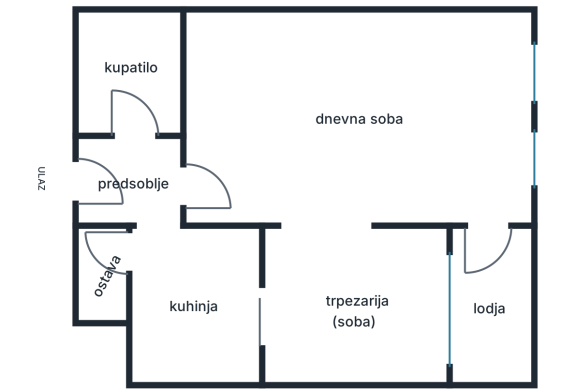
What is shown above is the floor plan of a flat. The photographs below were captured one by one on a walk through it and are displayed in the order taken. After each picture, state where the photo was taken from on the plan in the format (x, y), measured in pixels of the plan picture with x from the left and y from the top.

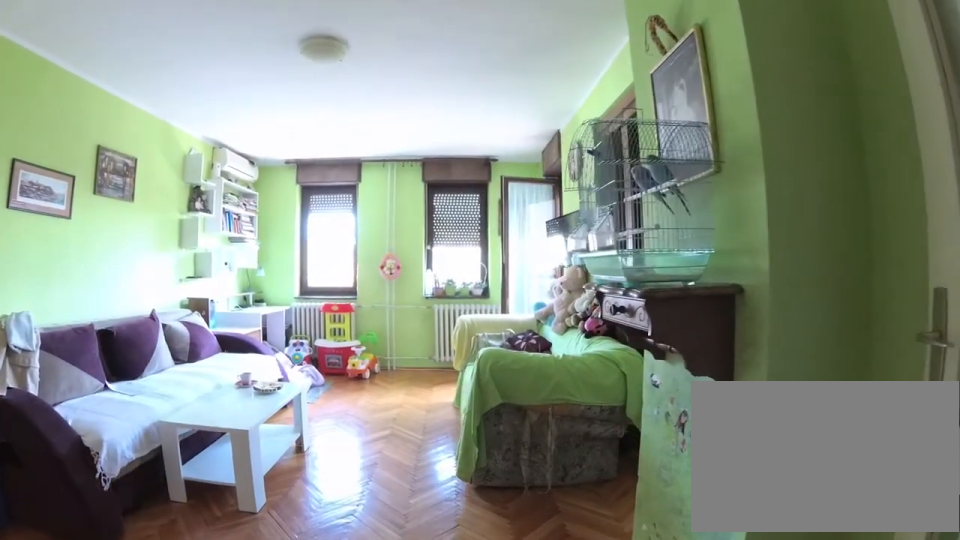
(201, 177)
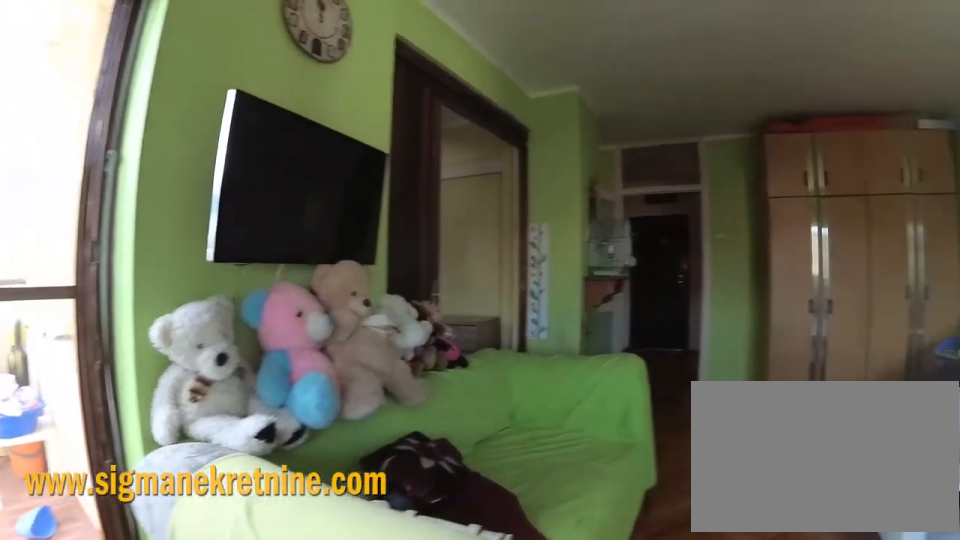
(510, 180)
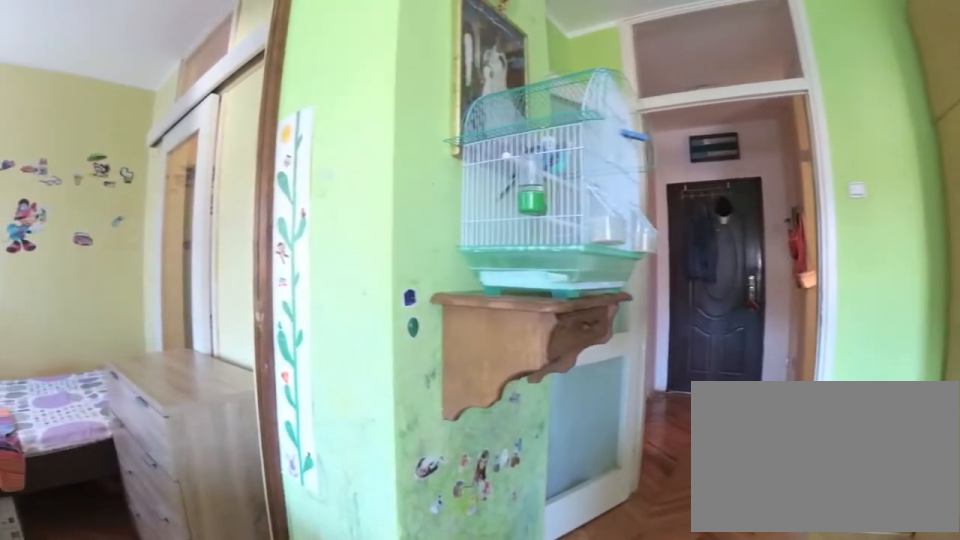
(349, 172)
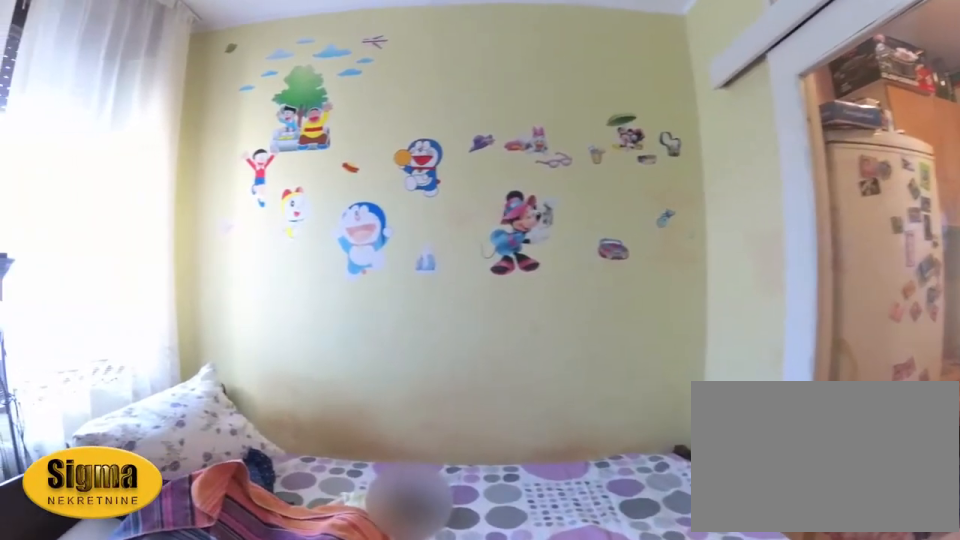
(339, 274)
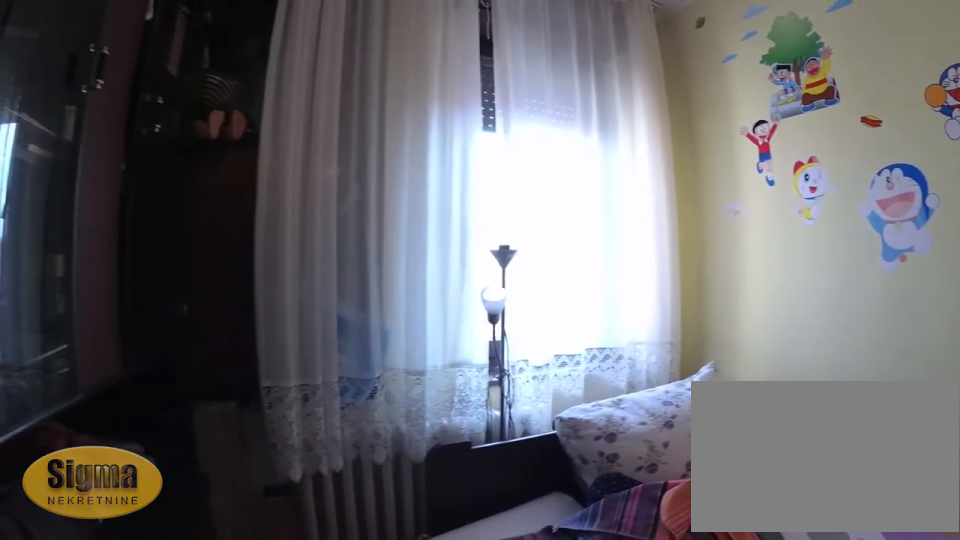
(357, 315)
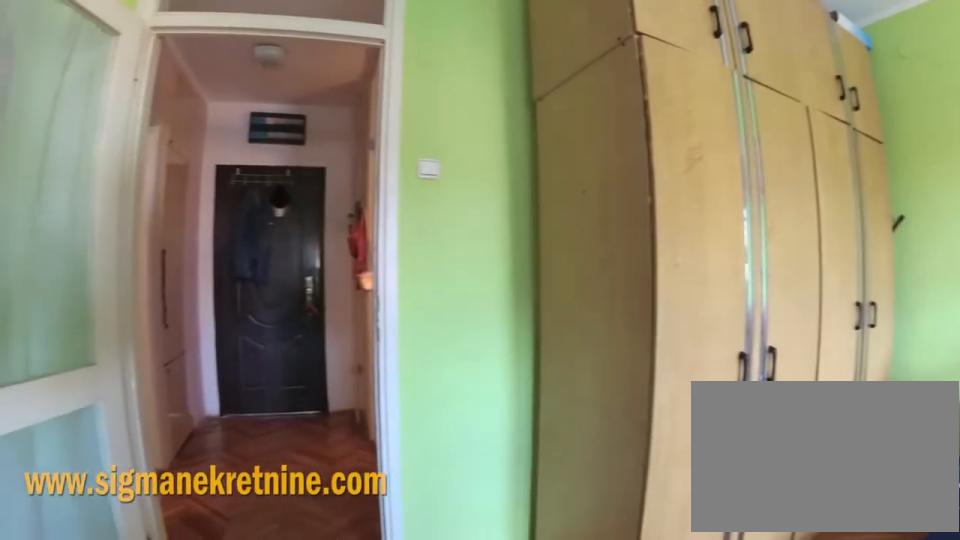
(344, 190)
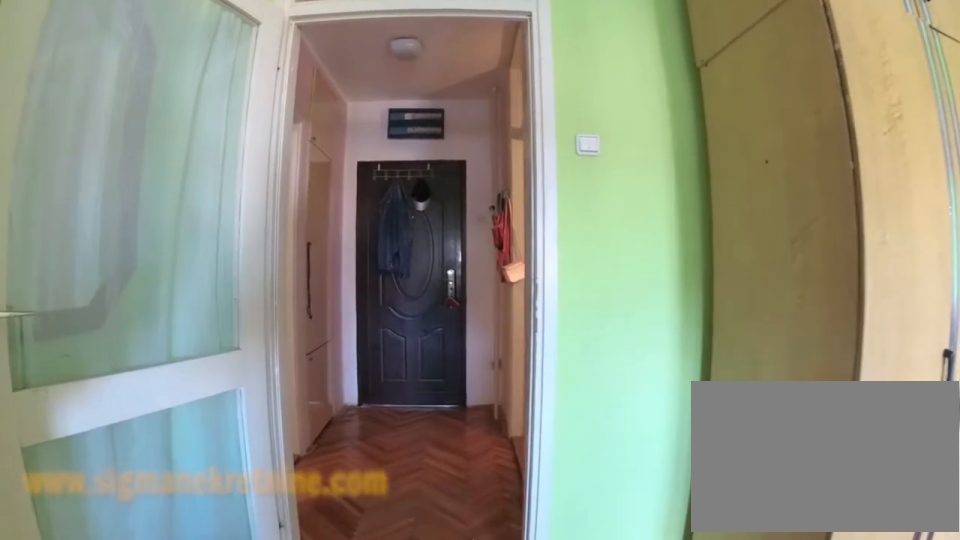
(339, 184)
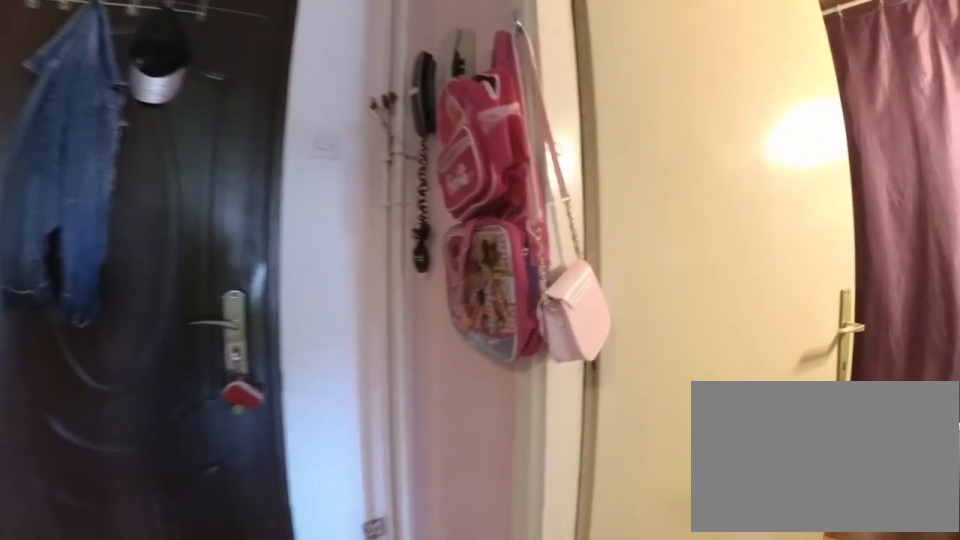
(147, 185)
